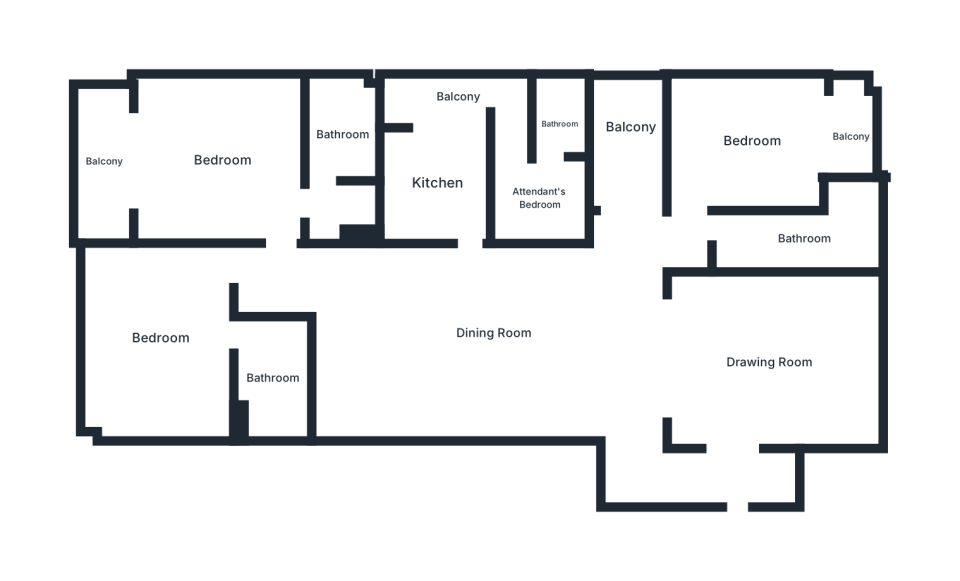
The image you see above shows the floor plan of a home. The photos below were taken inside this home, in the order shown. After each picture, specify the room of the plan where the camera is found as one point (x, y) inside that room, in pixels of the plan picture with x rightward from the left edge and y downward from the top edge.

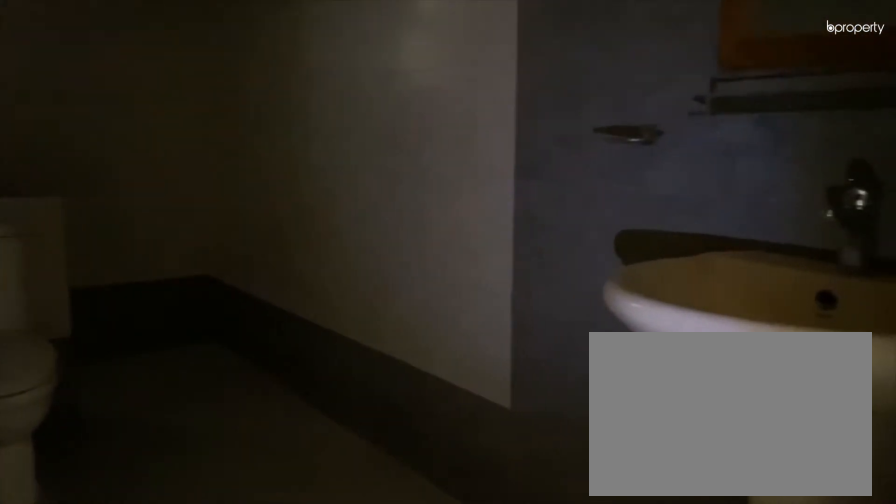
(804, 240)
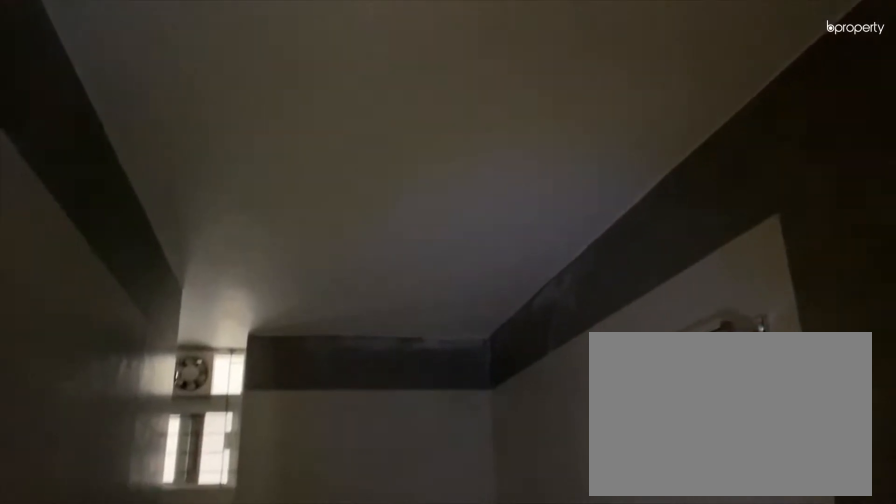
(804, 240)
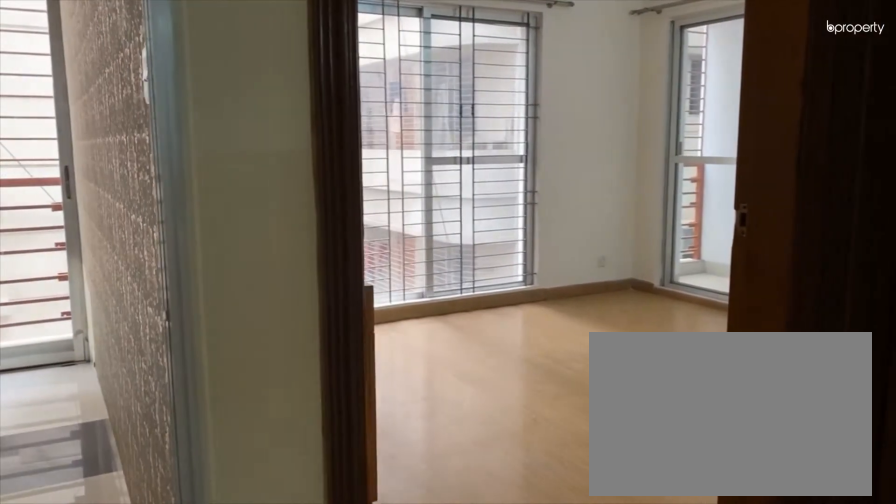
(692, 205)
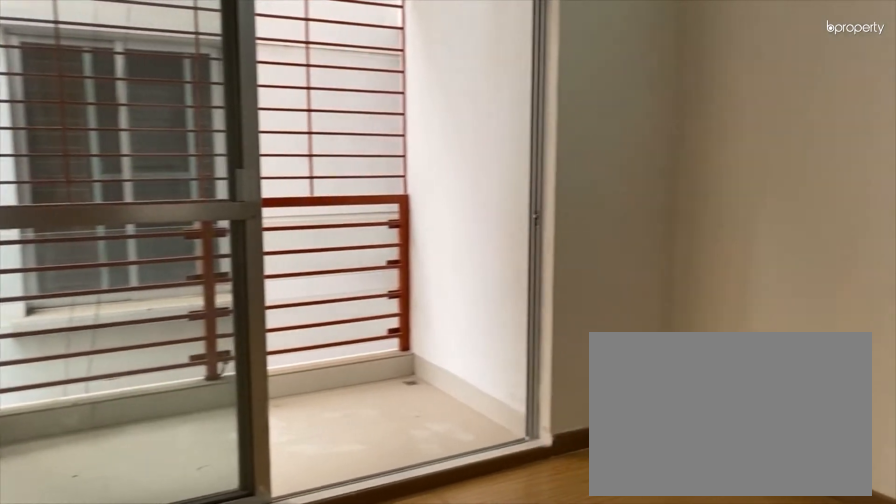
(751, 140)
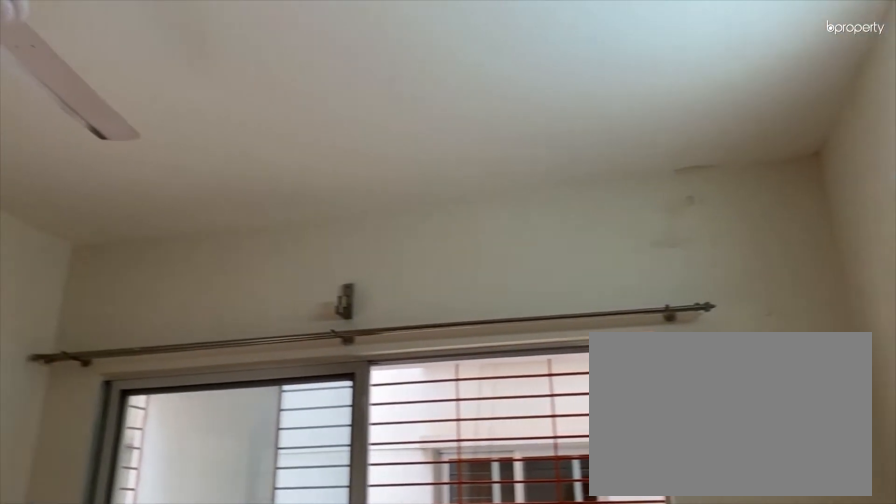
(751, 140)
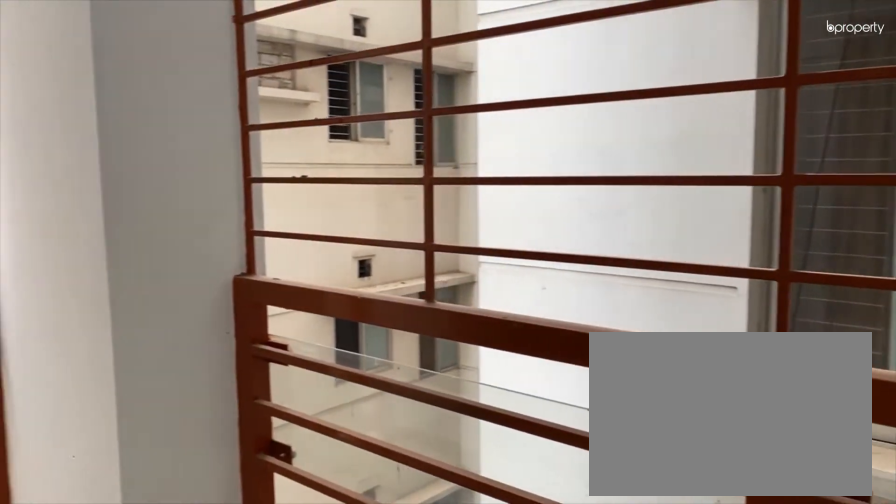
(850, 135)
